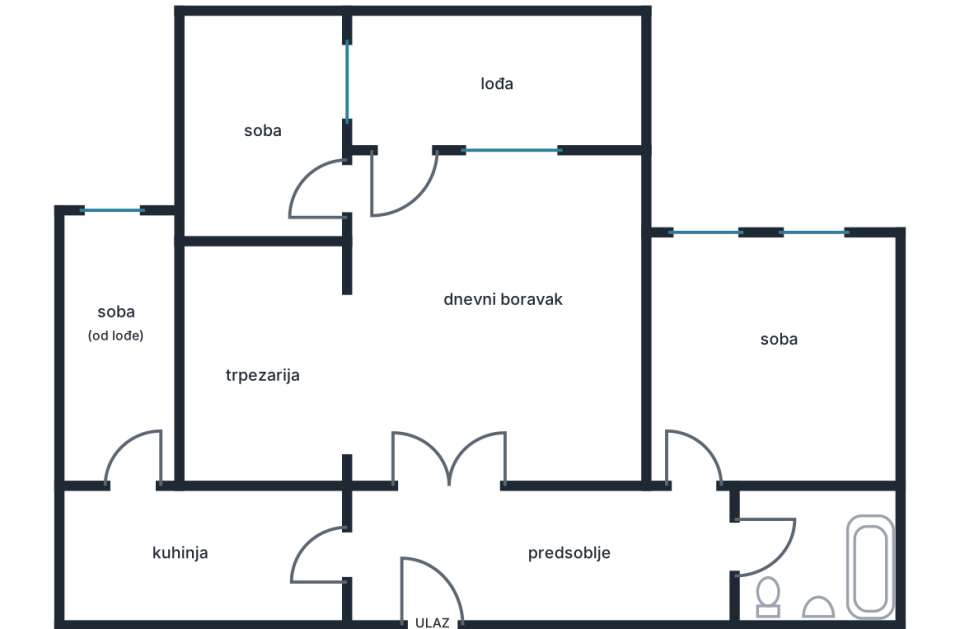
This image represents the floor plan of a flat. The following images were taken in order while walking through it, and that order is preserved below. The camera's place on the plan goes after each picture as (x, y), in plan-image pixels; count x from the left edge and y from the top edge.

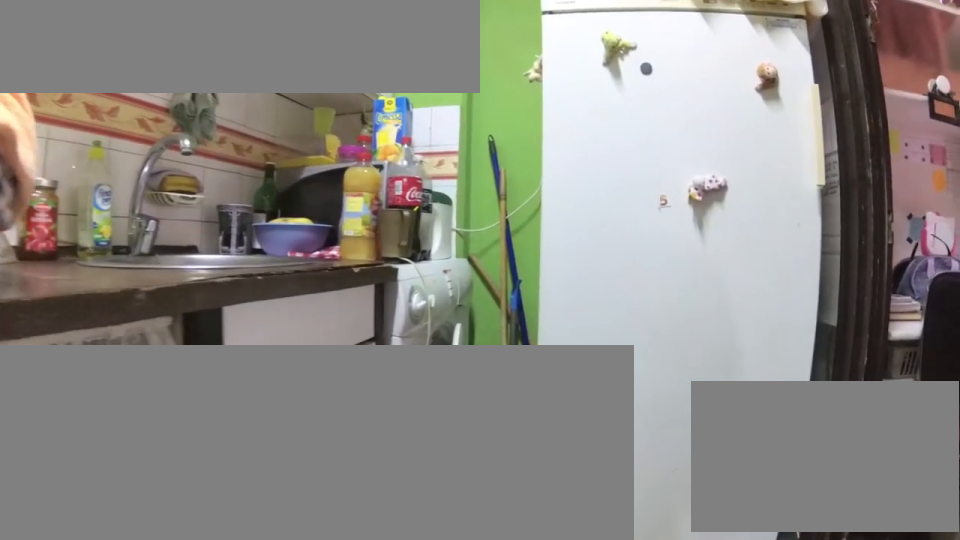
(200, 551)
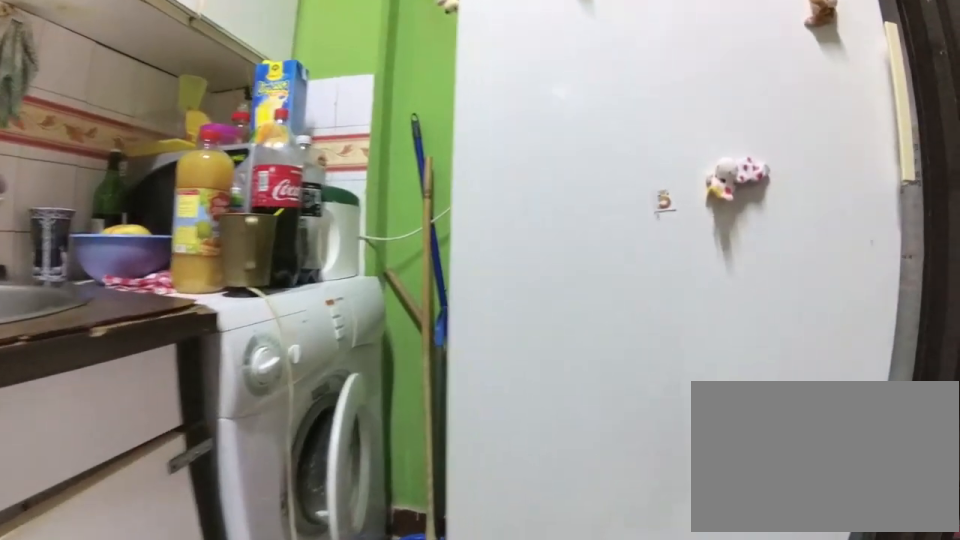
(174, 552)
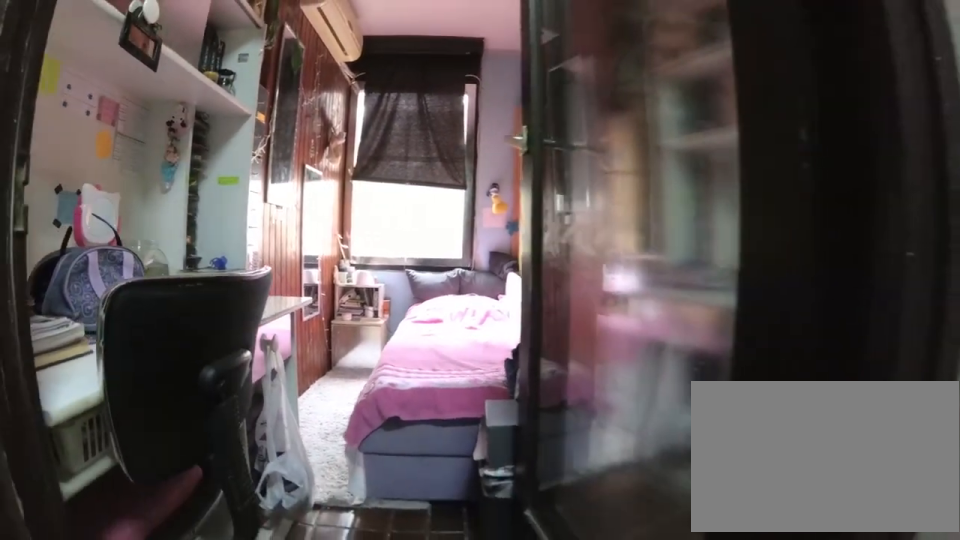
(121, 544)
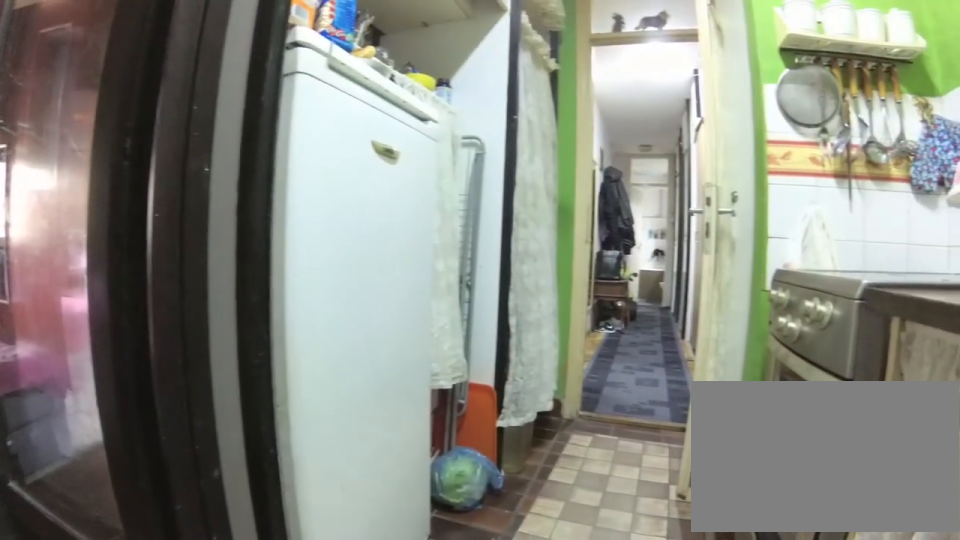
(101, 545)
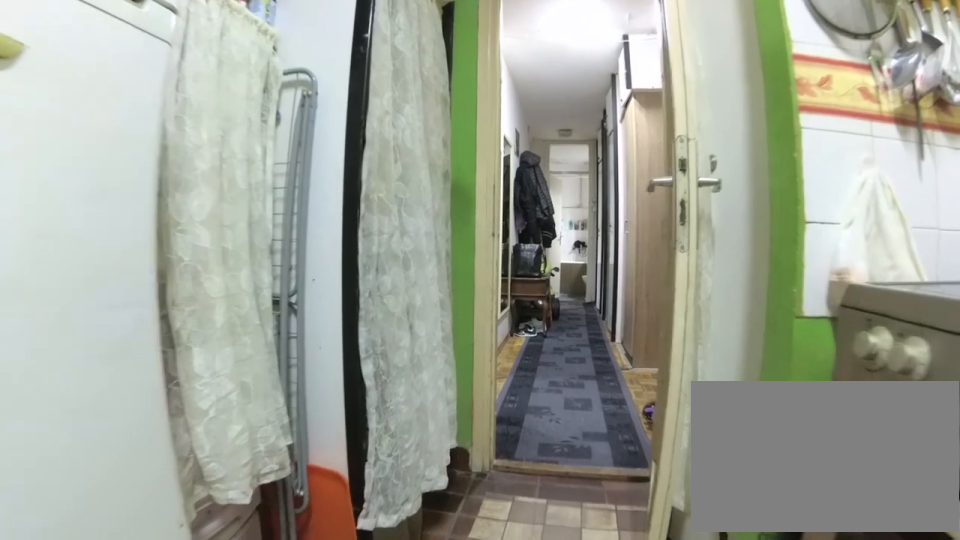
(156, 544)
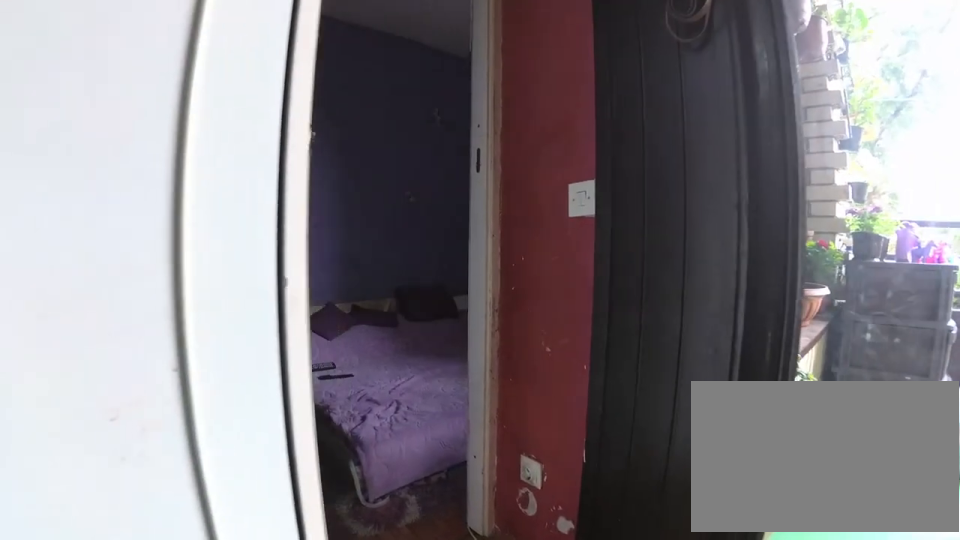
(421, 234)
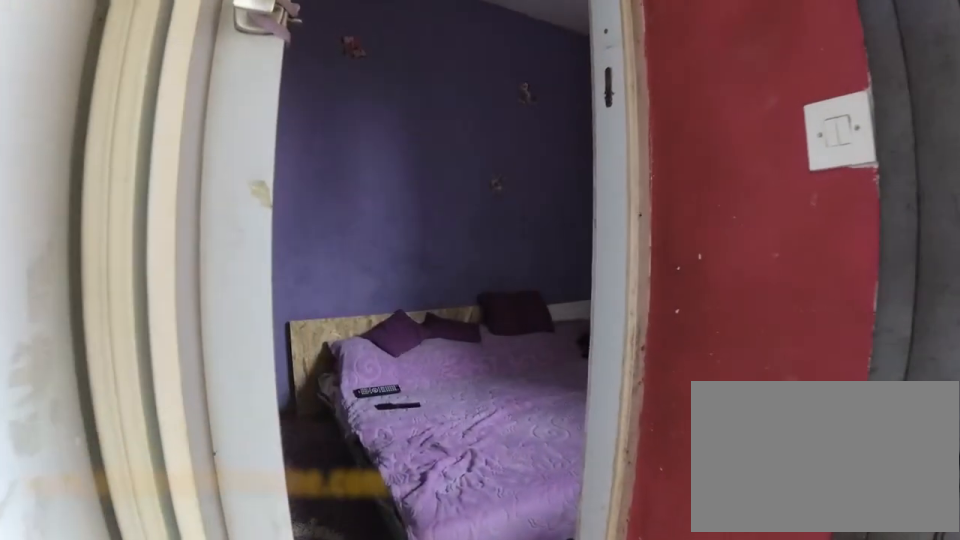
(402, 226)
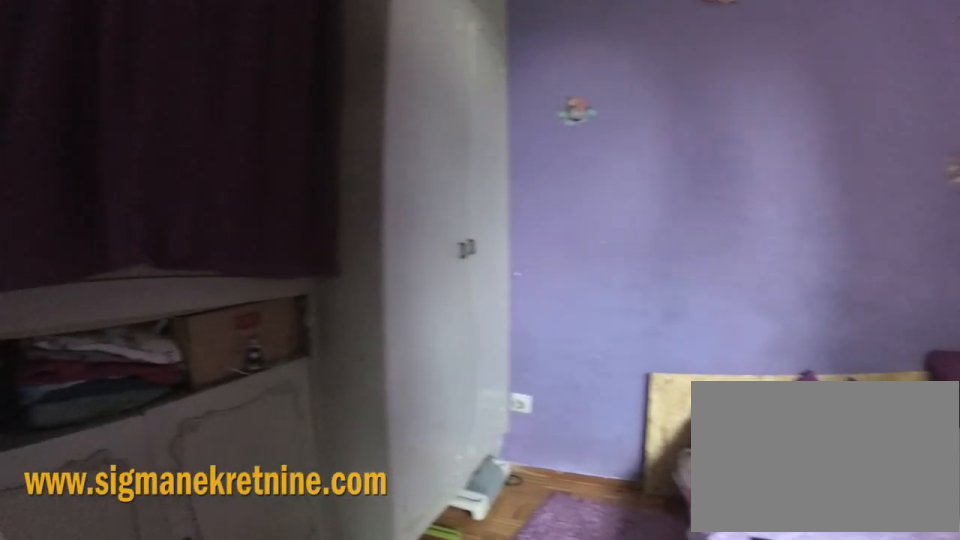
(361, 218)
